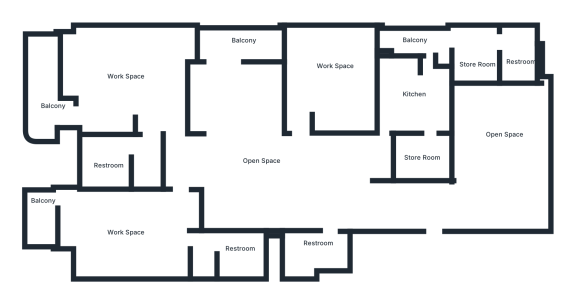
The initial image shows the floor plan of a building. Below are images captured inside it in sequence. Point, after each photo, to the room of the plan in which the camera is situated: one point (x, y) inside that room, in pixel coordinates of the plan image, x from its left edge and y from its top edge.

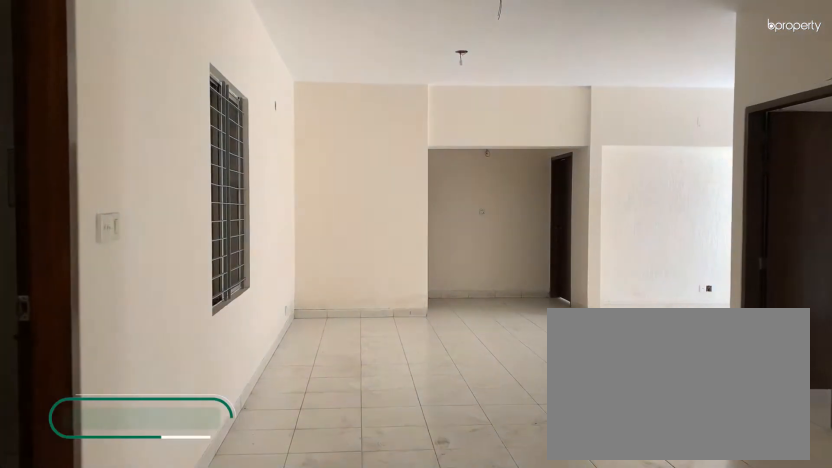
(337, 195)
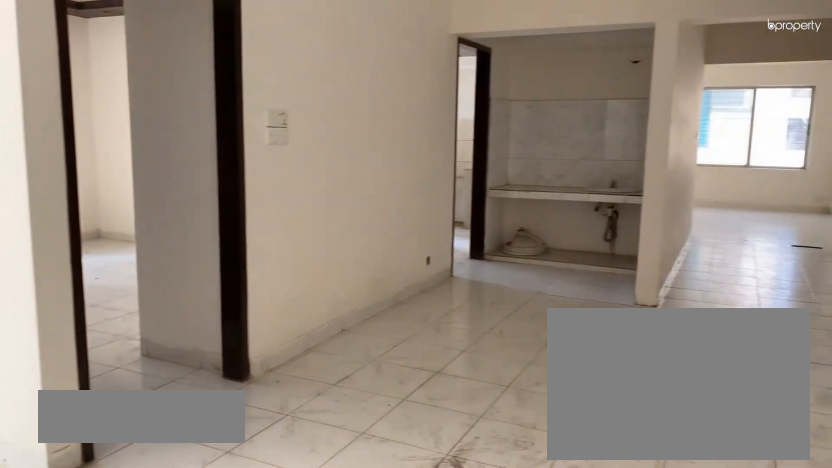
(270, 176)
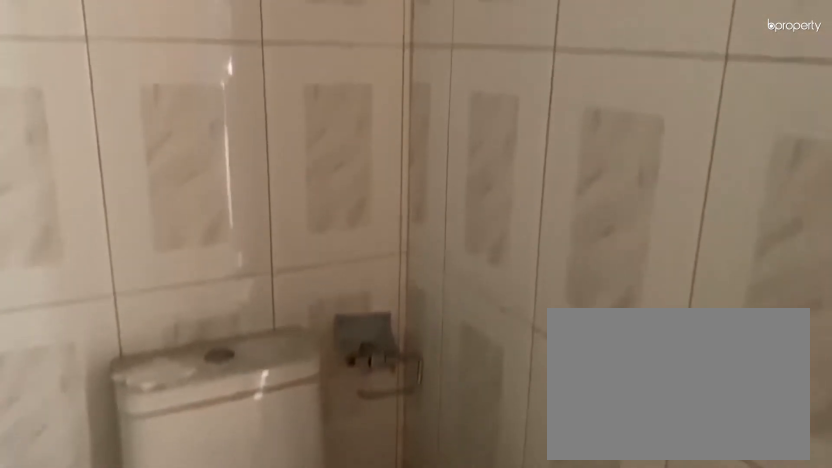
(325, 246)
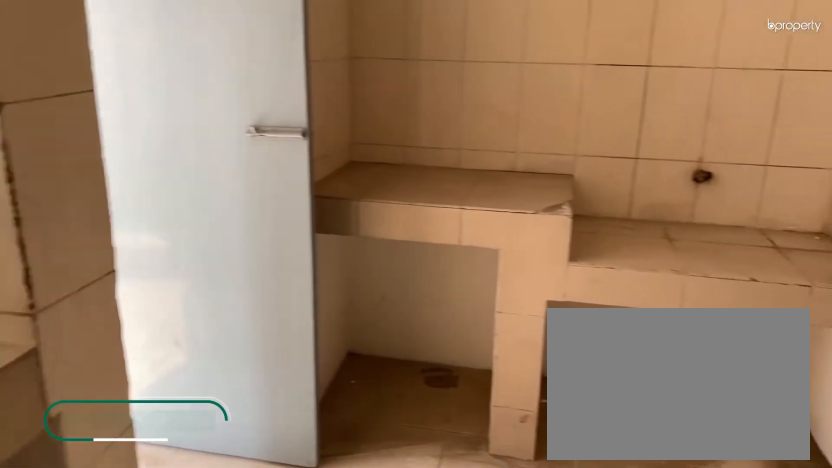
(422, 101)
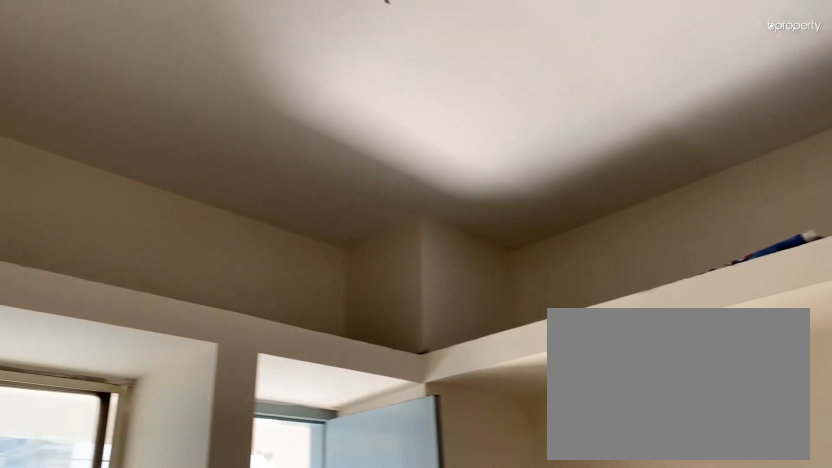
(422, 101)
